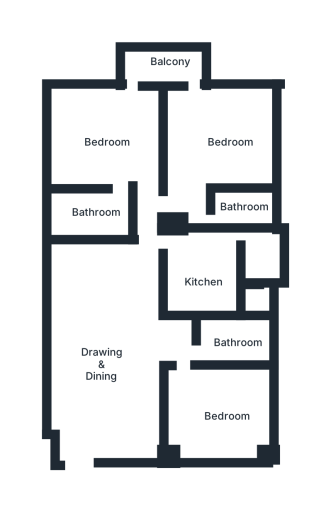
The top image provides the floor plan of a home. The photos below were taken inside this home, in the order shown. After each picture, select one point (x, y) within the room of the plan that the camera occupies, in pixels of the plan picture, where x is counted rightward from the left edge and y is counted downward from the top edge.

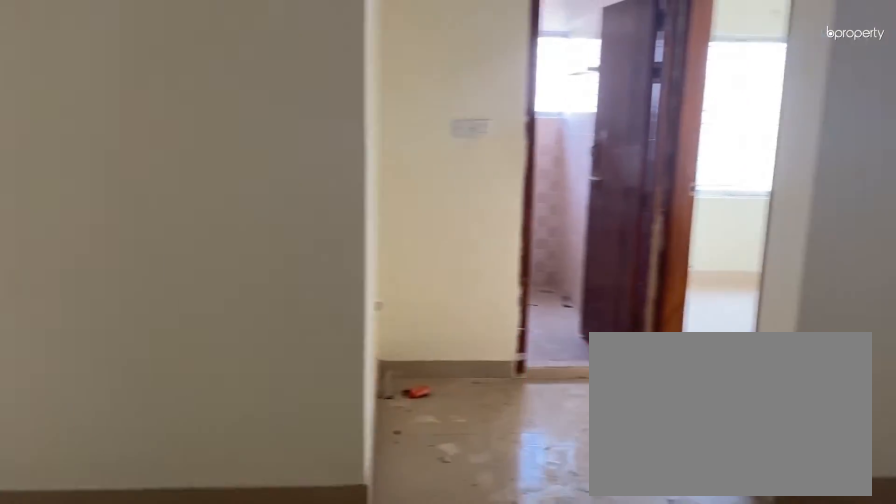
(113, 359)
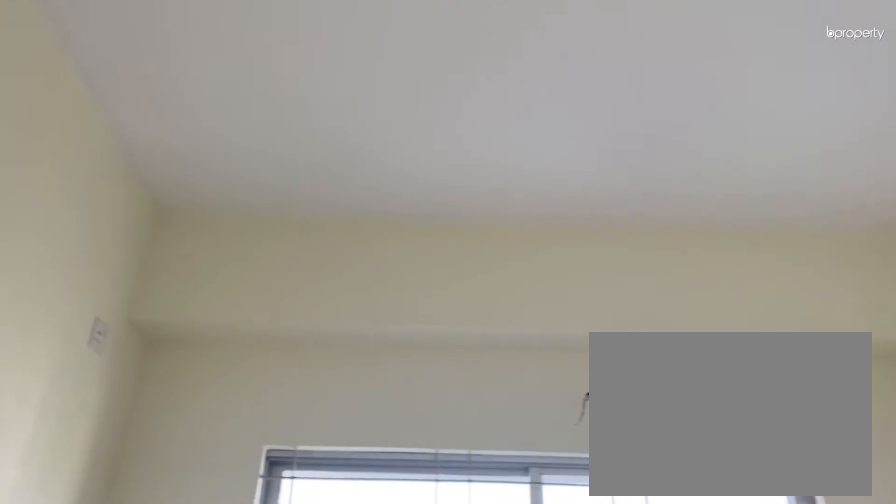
(226, 416)
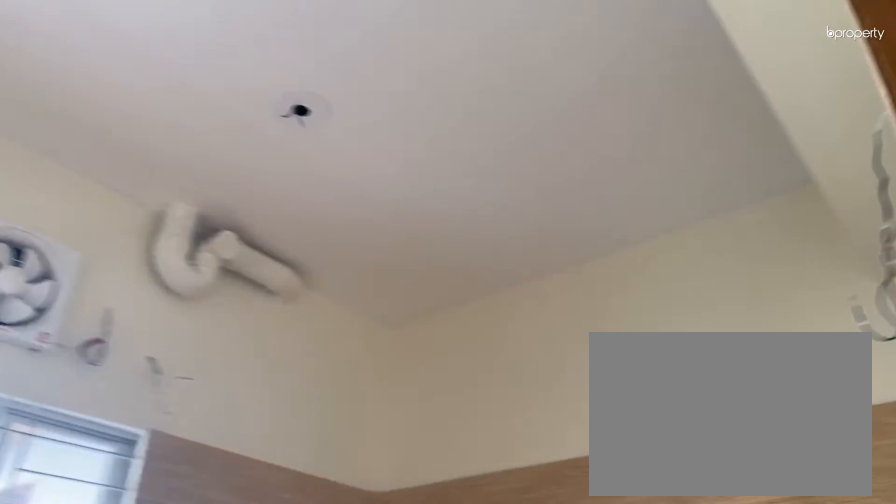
(201, 280)
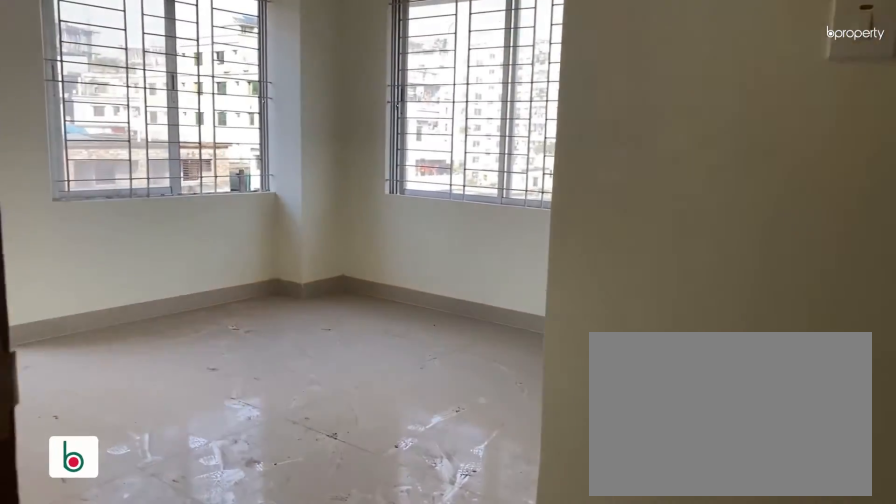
(232, 140)
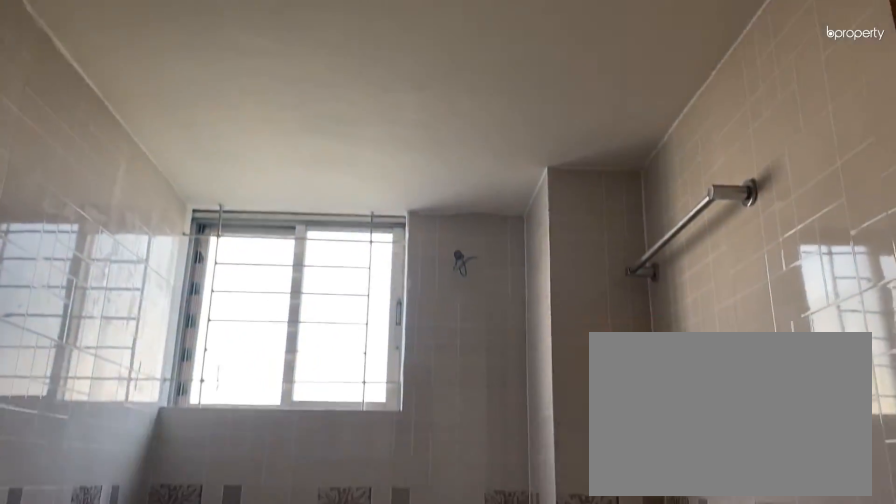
(253, 205)
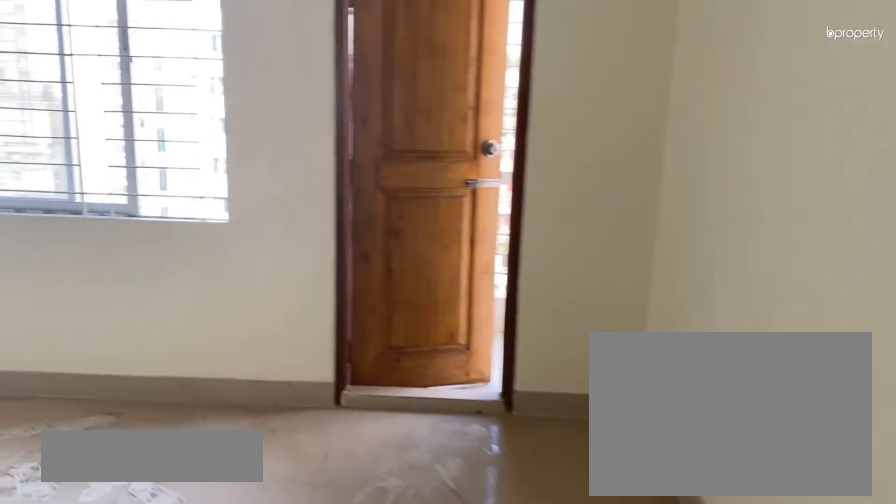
(107, 142)
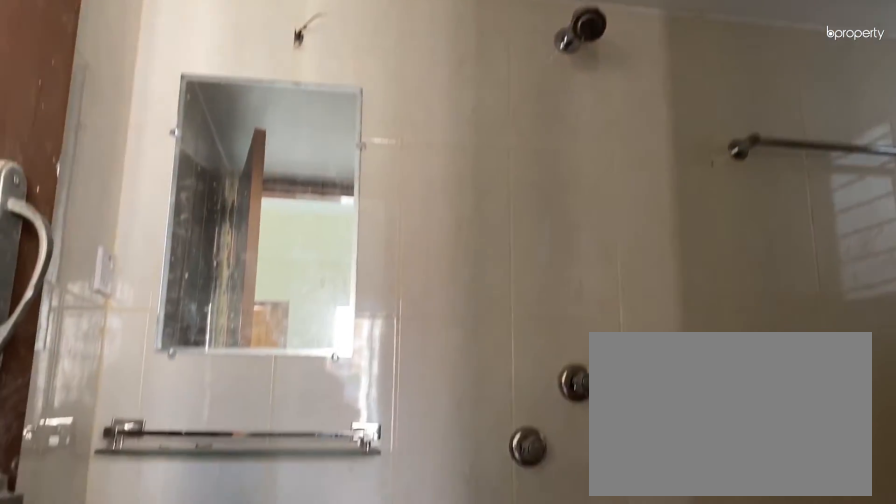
(95, 212)
